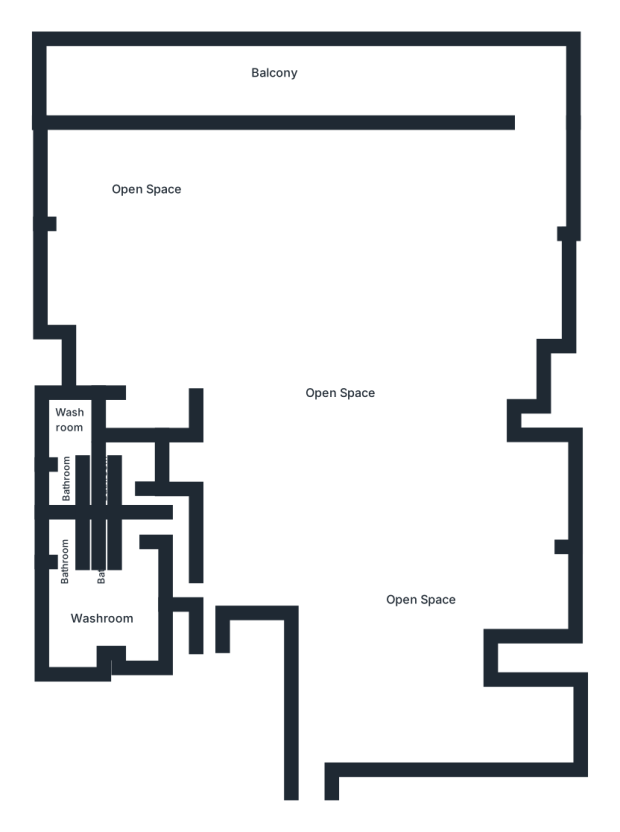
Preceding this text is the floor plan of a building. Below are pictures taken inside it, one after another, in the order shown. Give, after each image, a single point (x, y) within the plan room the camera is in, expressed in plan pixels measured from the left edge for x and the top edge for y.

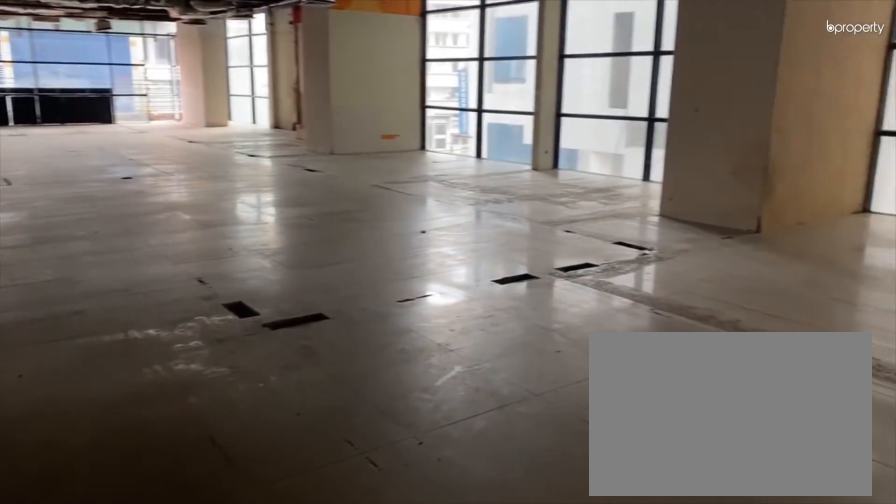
(378, 673)
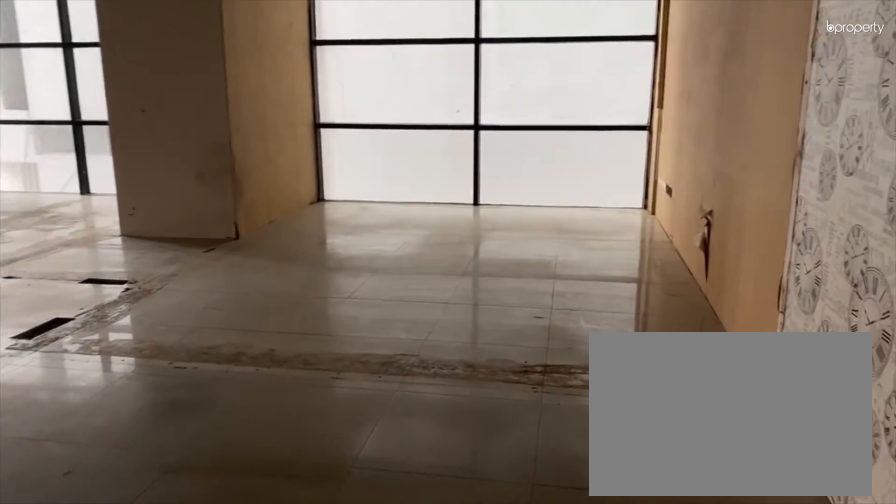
(378, 673)
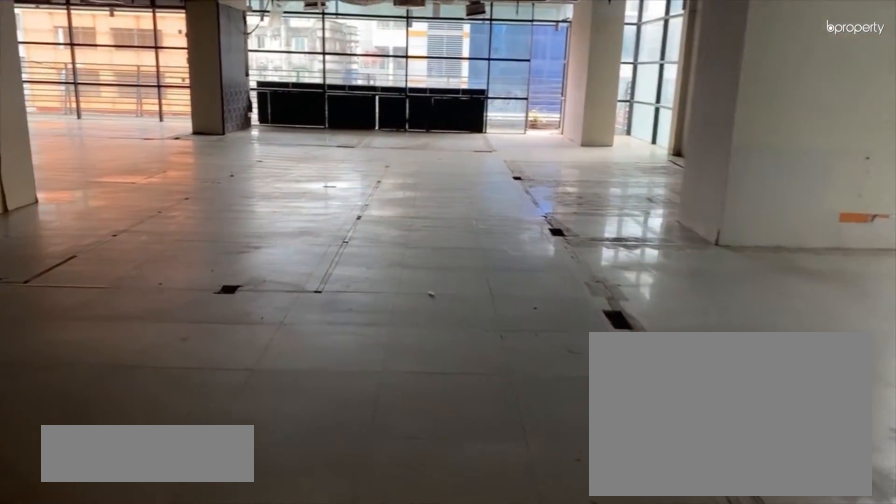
(374, 470)
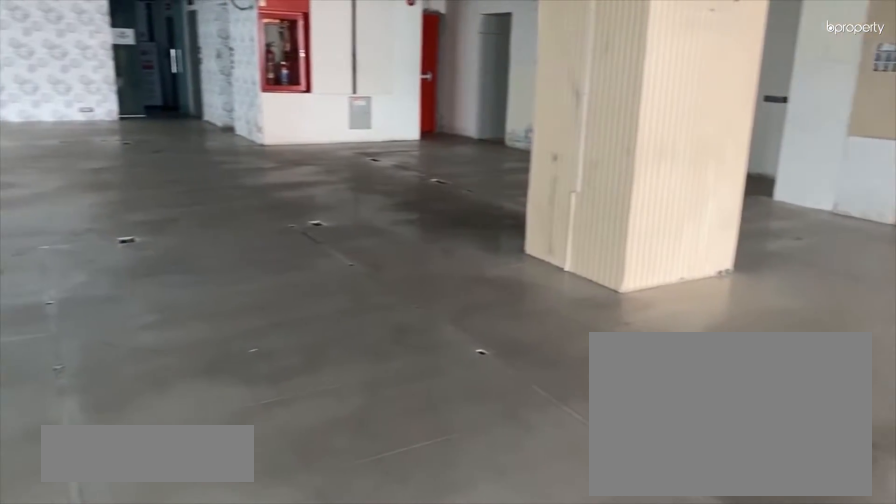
(307, 330)
